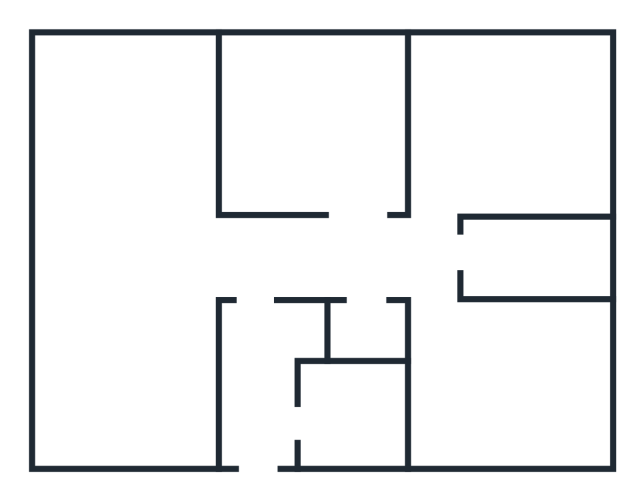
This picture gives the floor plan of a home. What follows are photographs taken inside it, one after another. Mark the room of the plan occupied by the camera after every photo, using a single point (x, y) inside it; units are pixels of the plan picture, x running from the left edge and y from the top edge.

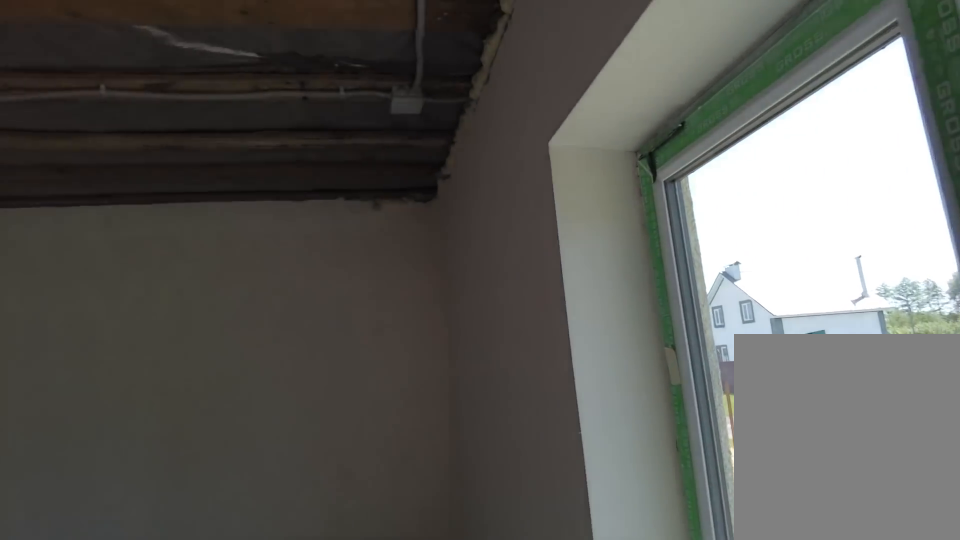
(466, 404)
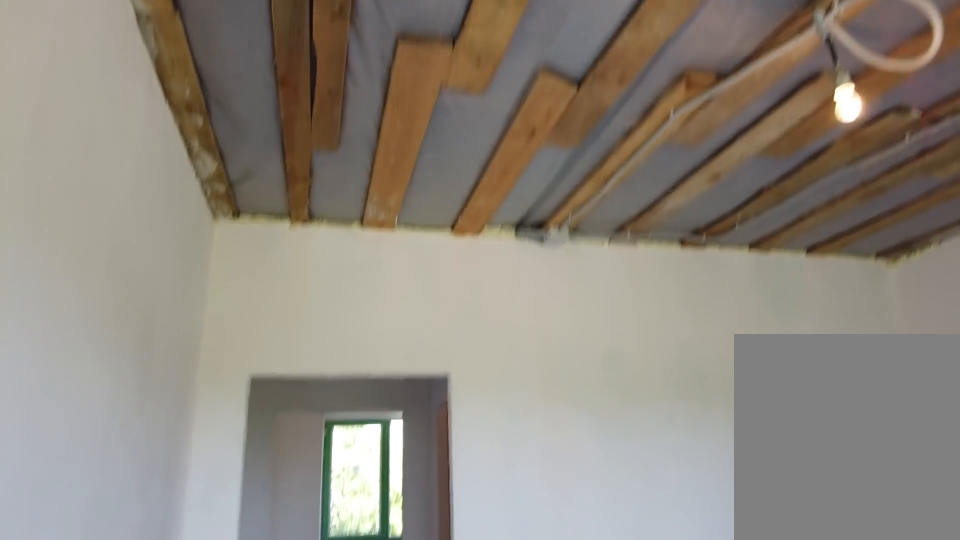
(466, 404)
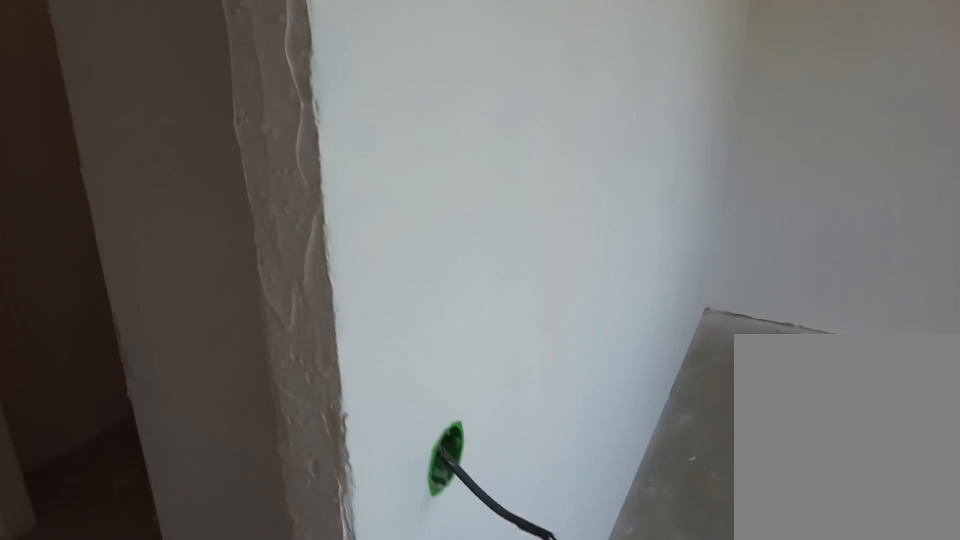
(434, 264)
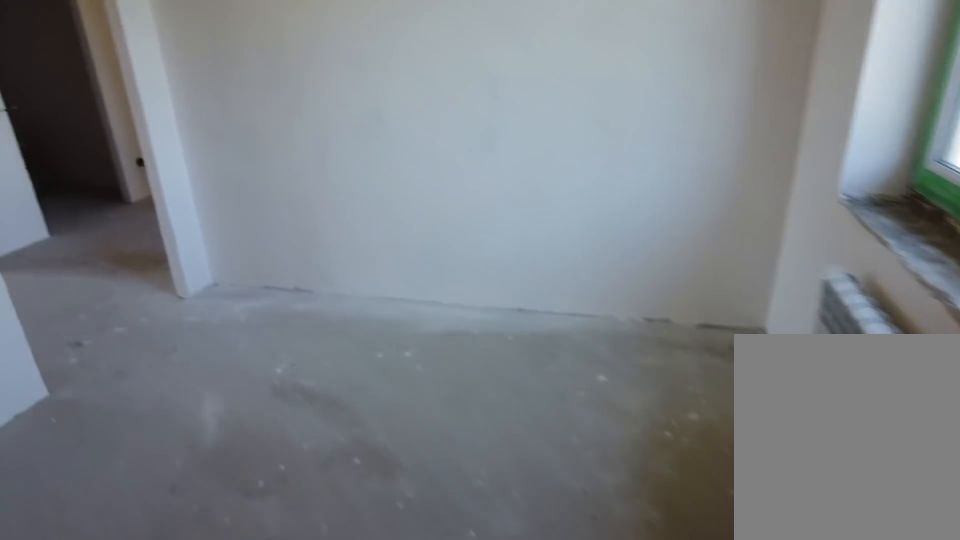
(449, 177)
